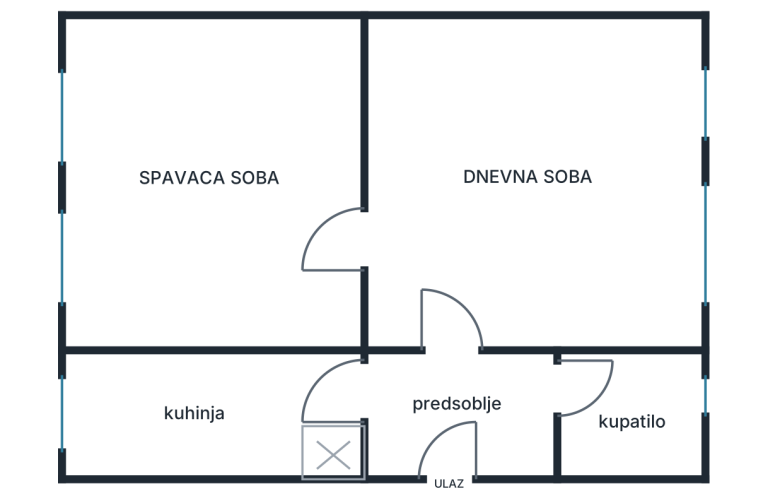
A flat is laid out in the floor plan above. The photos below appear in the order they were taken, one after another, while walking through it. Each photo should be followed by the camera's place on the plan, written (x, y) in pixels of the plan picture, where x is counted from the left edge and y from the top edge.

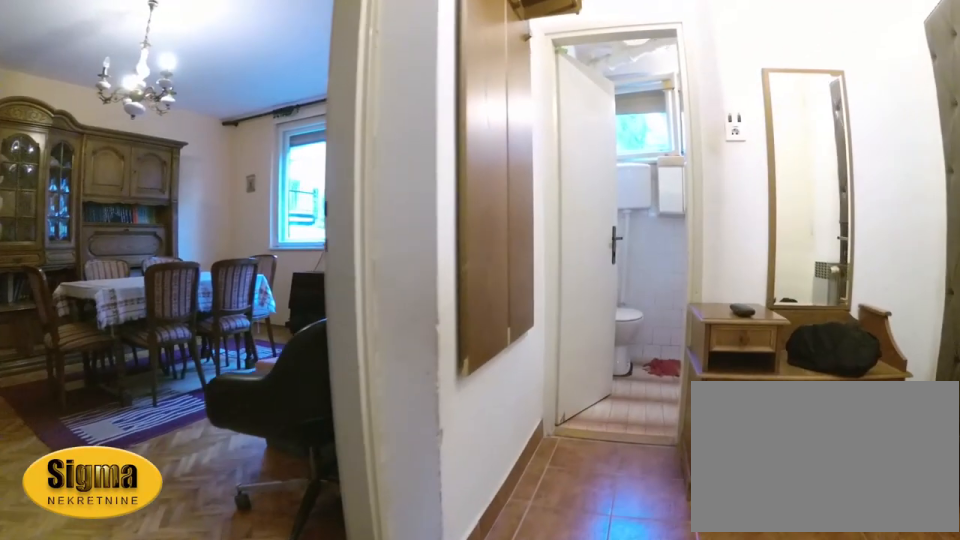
(378, 380)
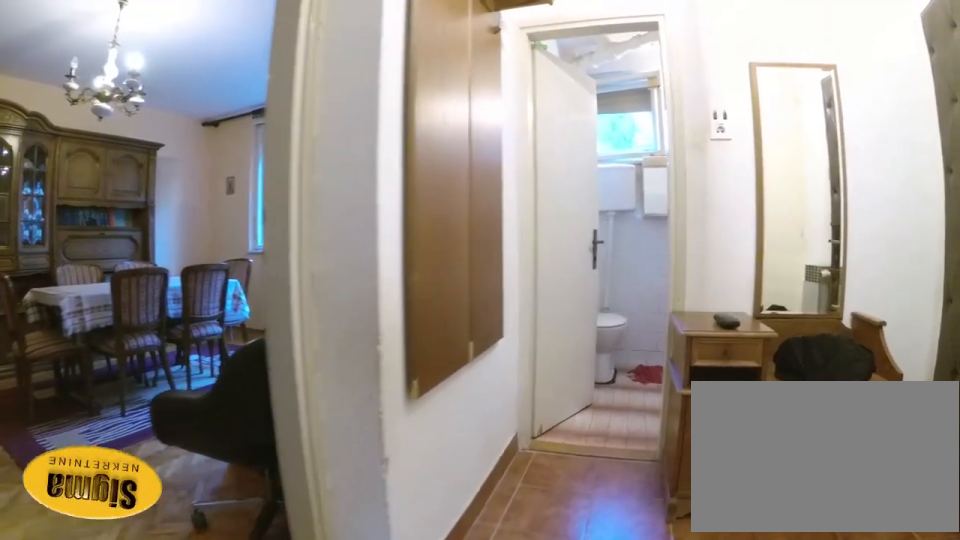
(403, 382)
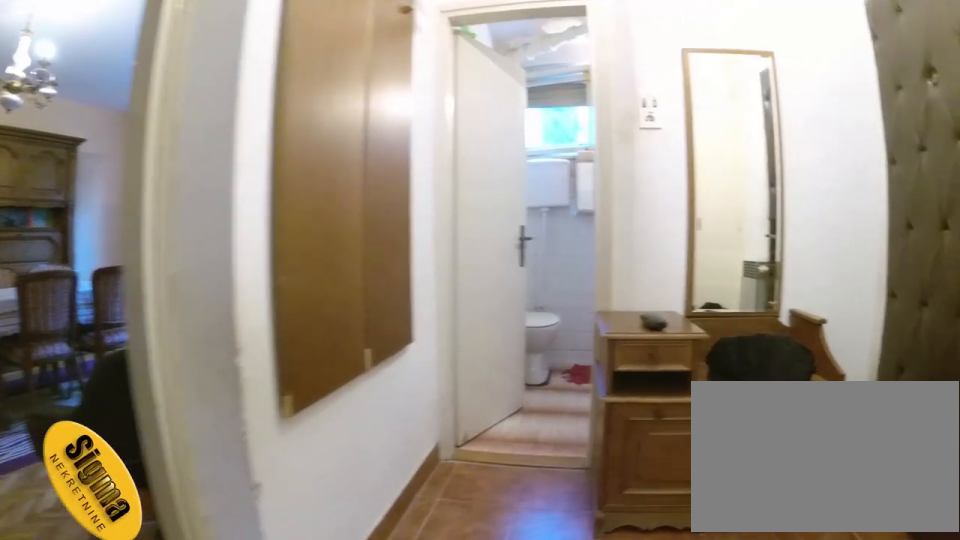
(426, 388)
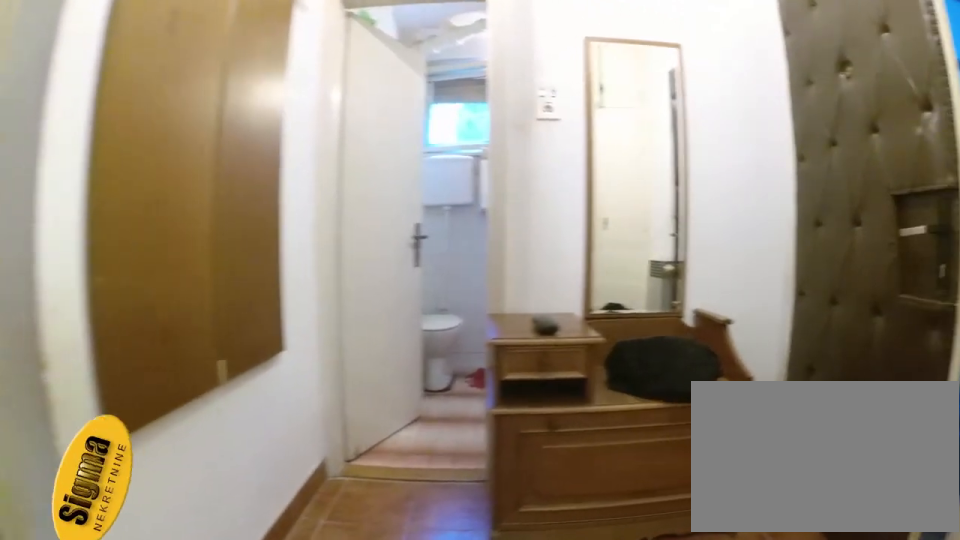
(434, 390)
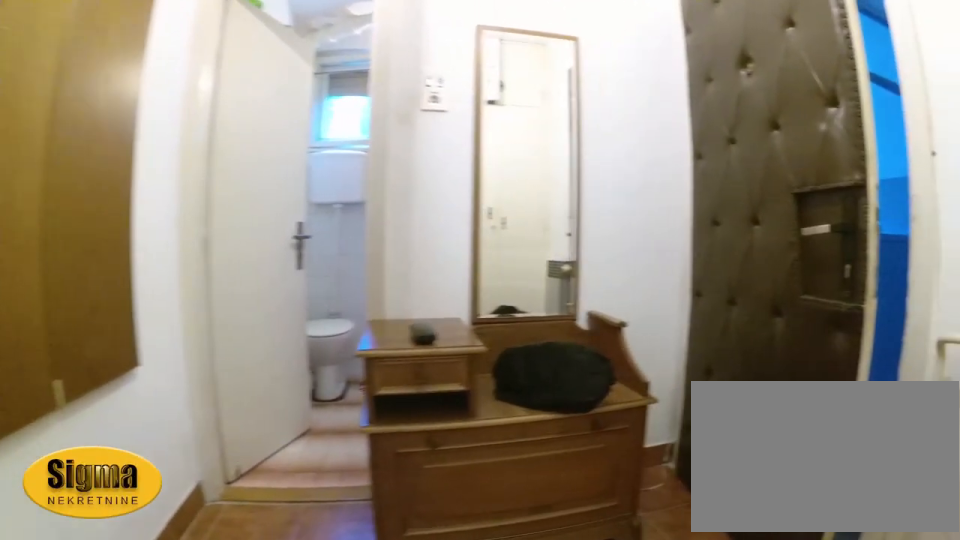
(437, 391)
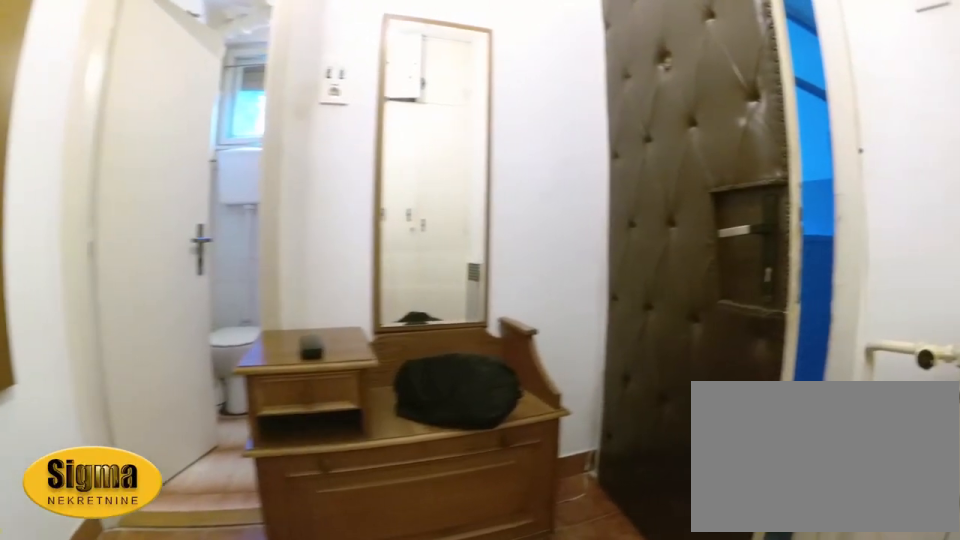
(437, 394)
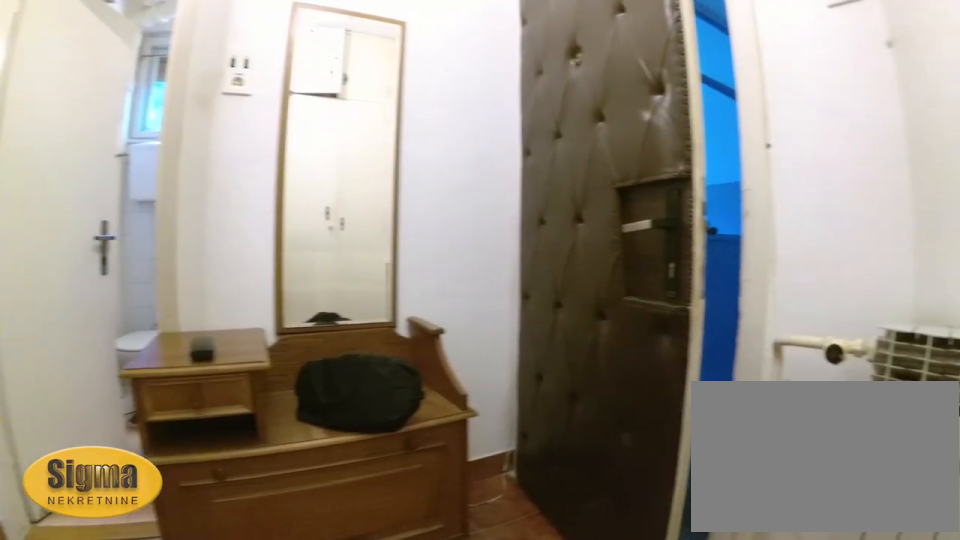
(437, 396)
